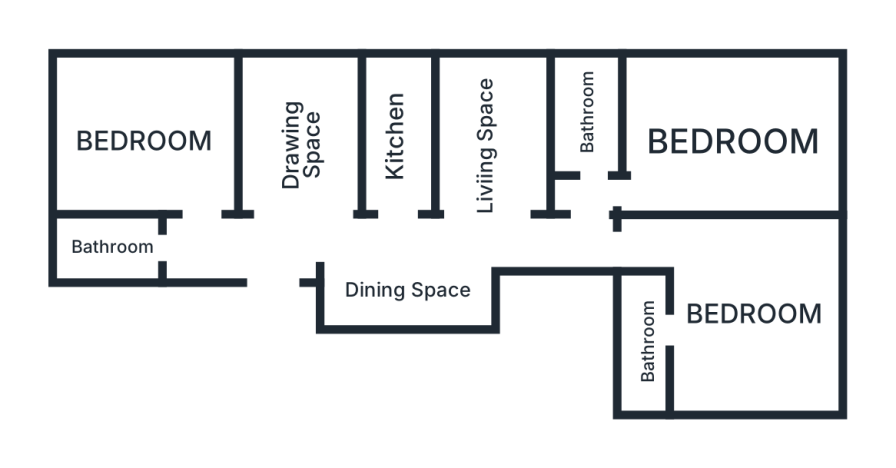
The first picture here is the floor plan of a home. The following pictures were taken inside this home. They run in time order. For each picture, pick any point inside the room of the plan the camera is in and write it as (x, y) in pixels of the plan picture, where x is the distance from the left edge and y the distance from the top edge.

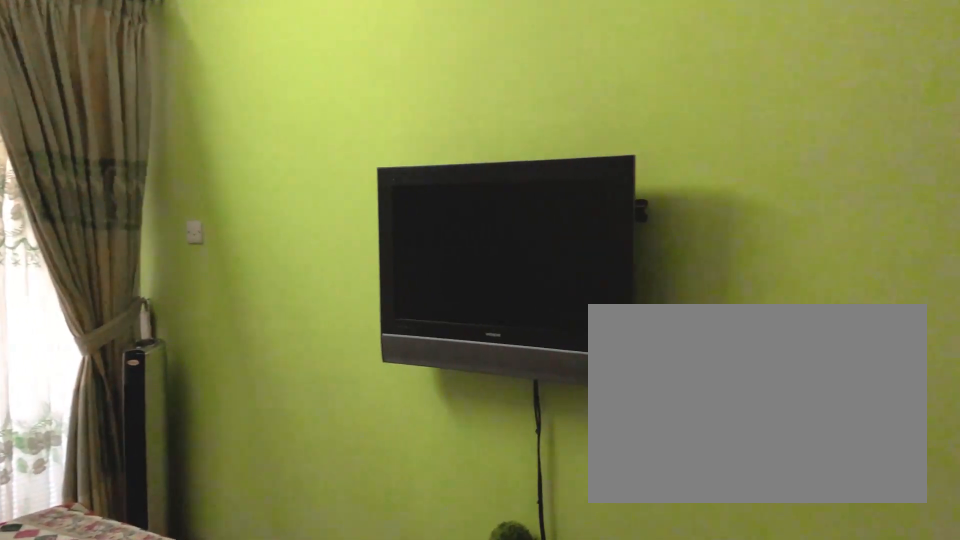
(722, 165)
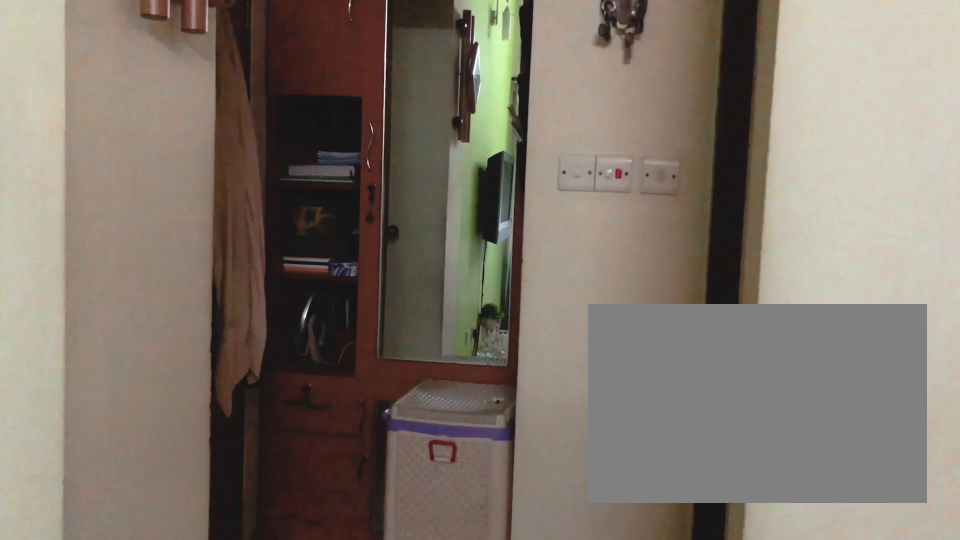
(585, 189)
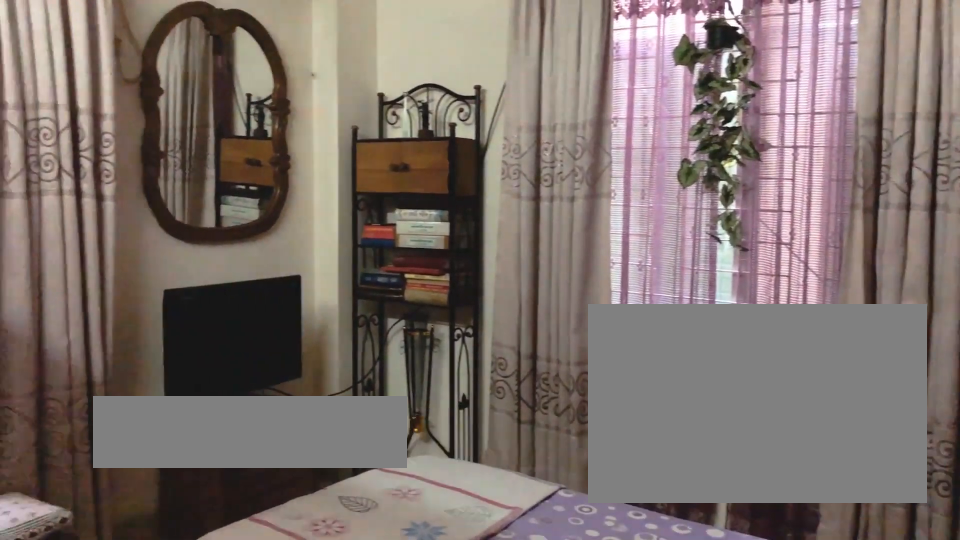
(139, 82)
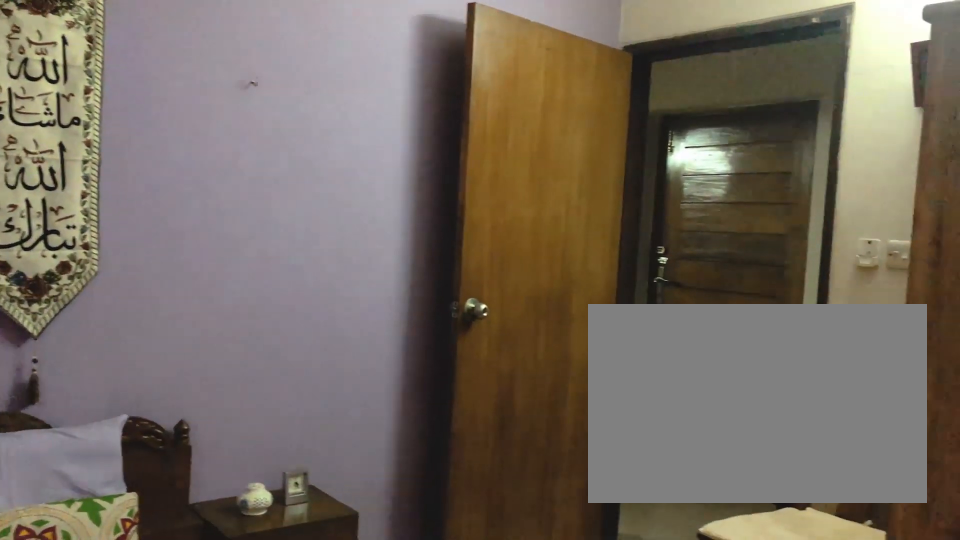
(139, 82)
